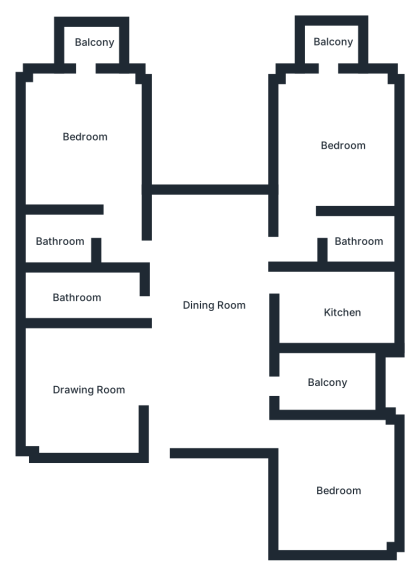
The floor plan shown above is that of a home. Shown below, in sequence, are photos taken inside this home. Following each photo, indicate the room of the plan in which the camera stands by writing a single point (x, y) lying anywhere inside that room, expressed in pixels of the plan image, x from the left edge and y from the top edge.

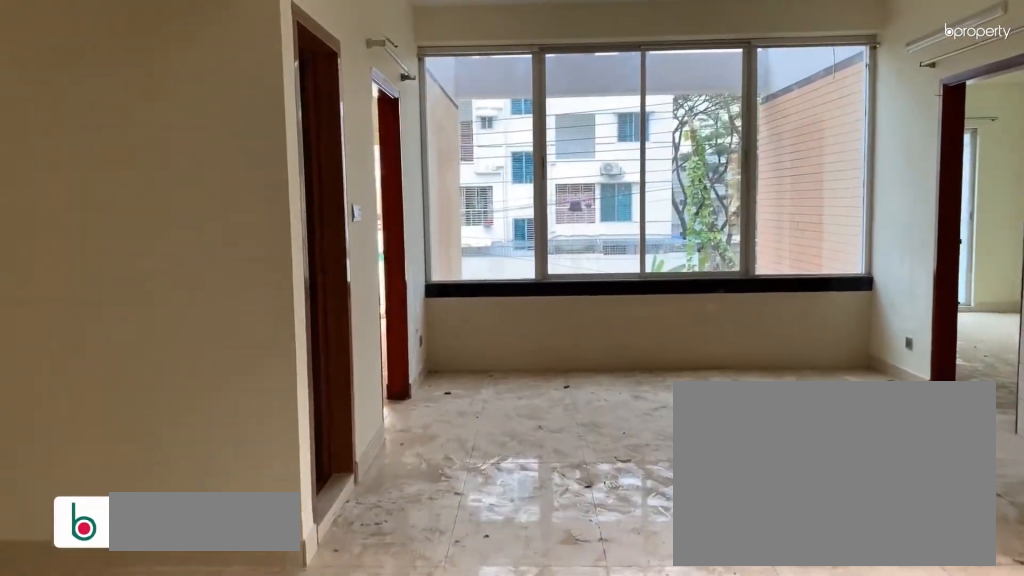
(209, 313)
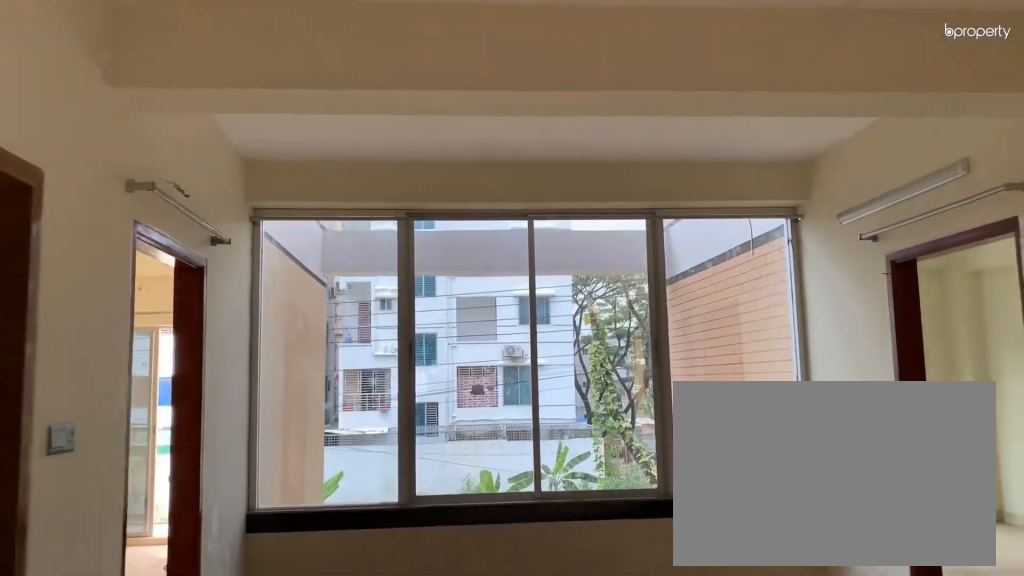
(208, 313)
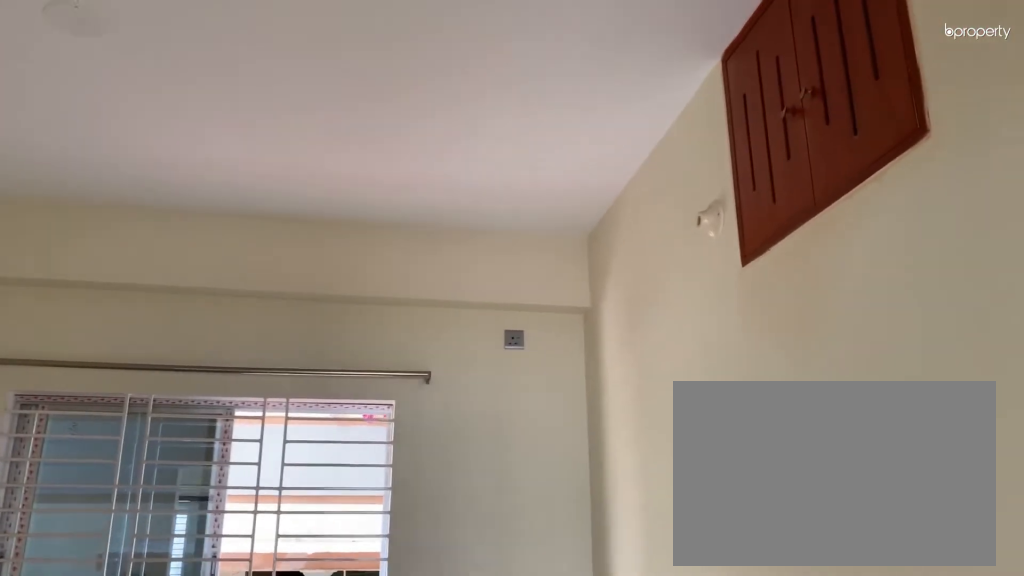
(87, 391)
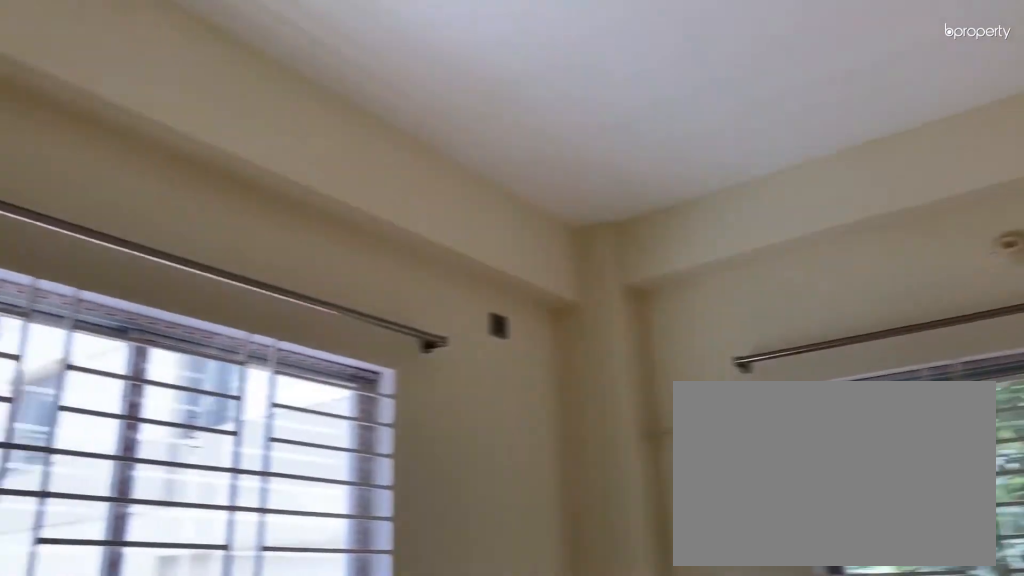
(331, 487)
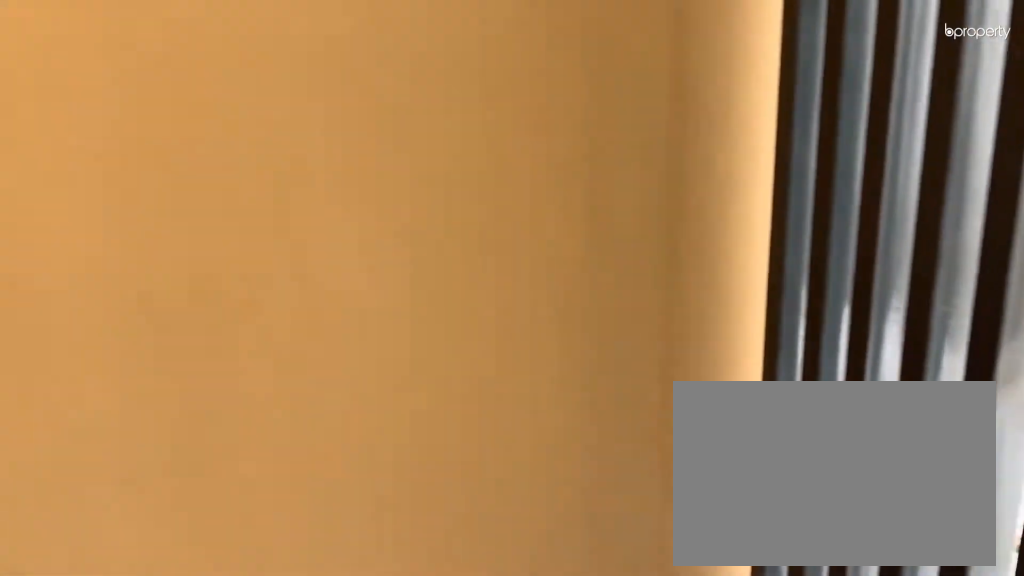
(330, 381)
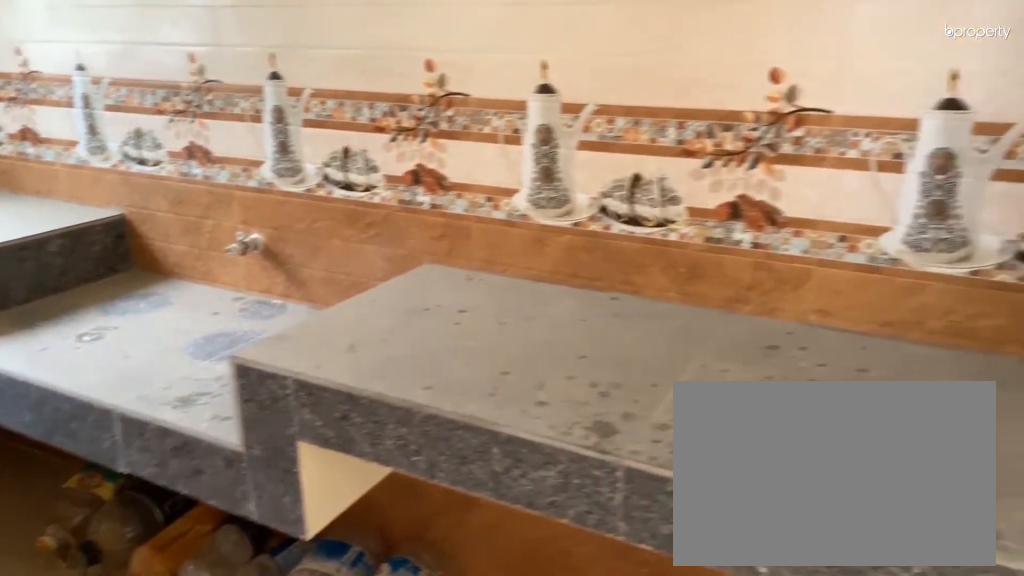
(327, 303)
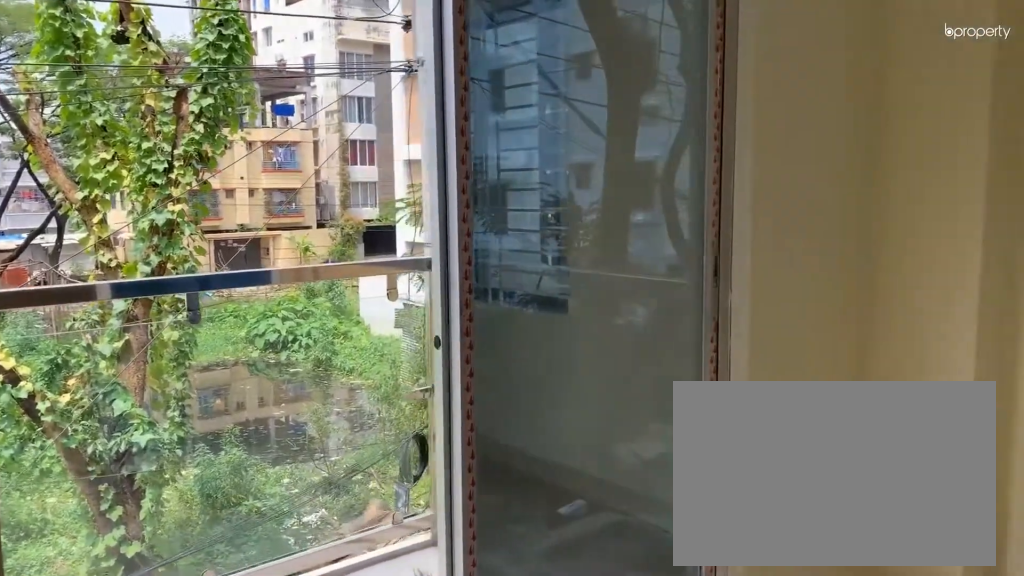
(333, 140)
